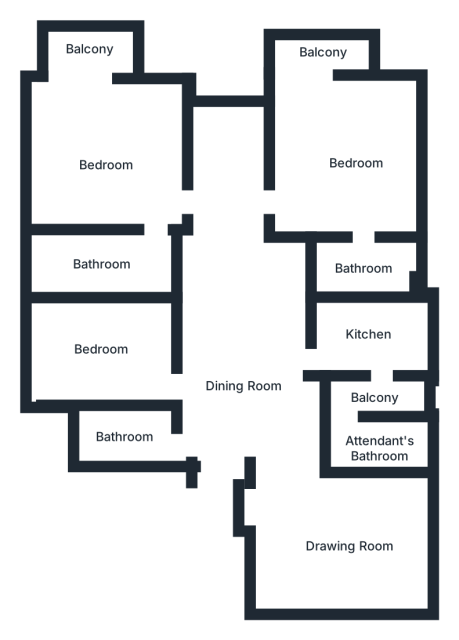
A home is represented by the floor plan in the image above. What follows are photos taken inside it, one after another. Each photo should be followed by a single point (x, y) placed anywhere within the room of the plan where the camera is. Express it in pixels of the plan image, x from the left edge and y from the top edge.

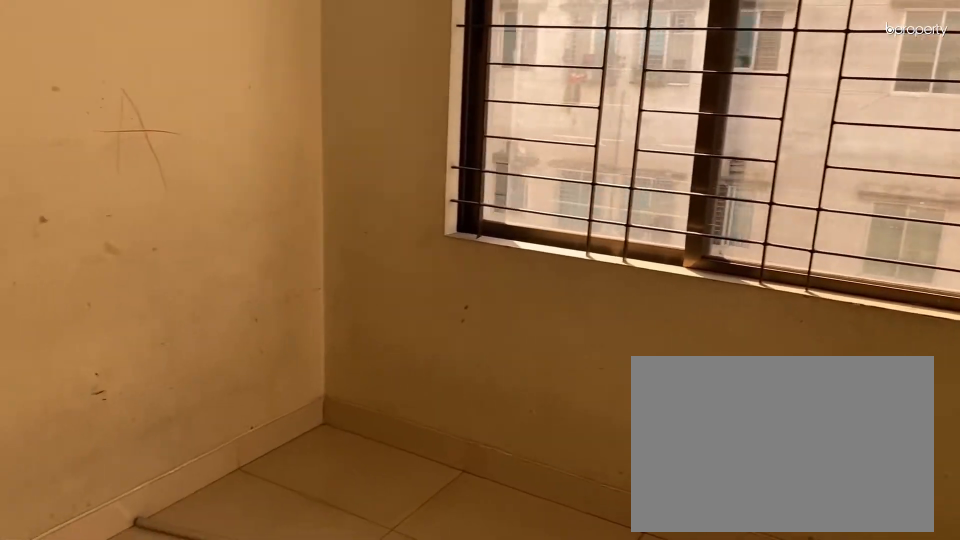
(338, 543)
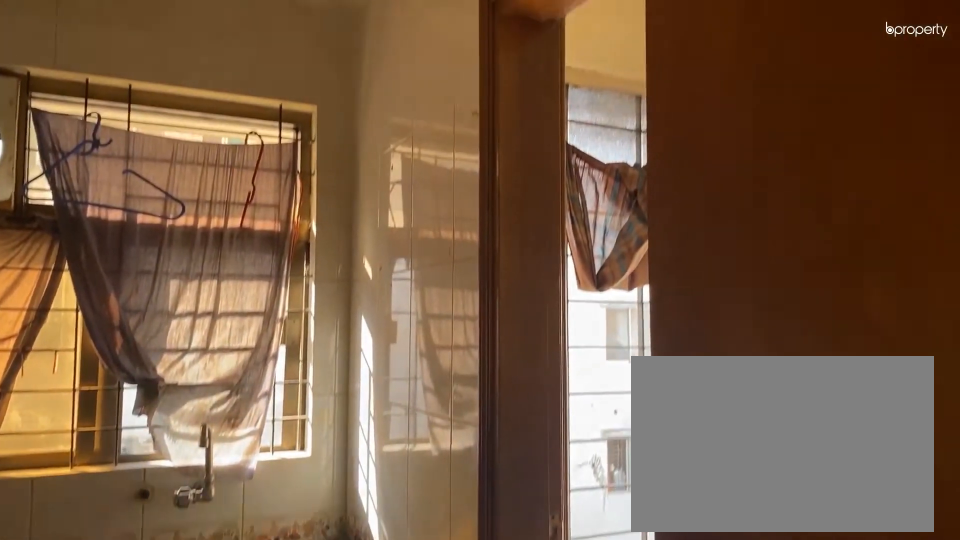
(366, 335)
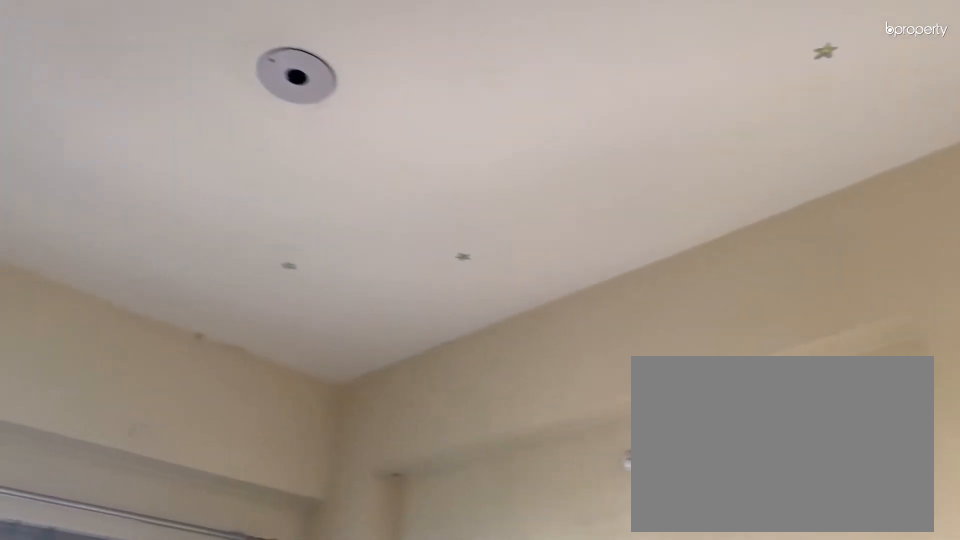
(100, 342)
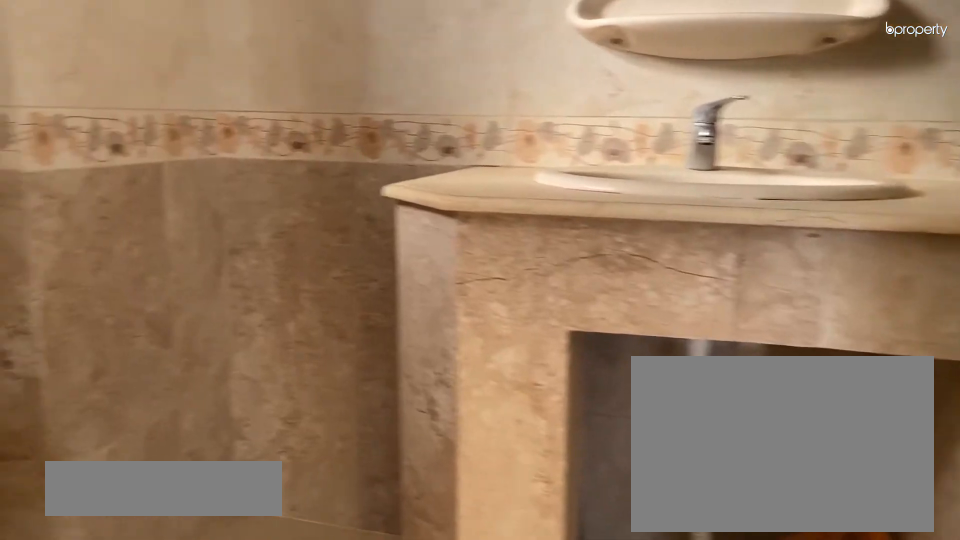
(361, 264)
